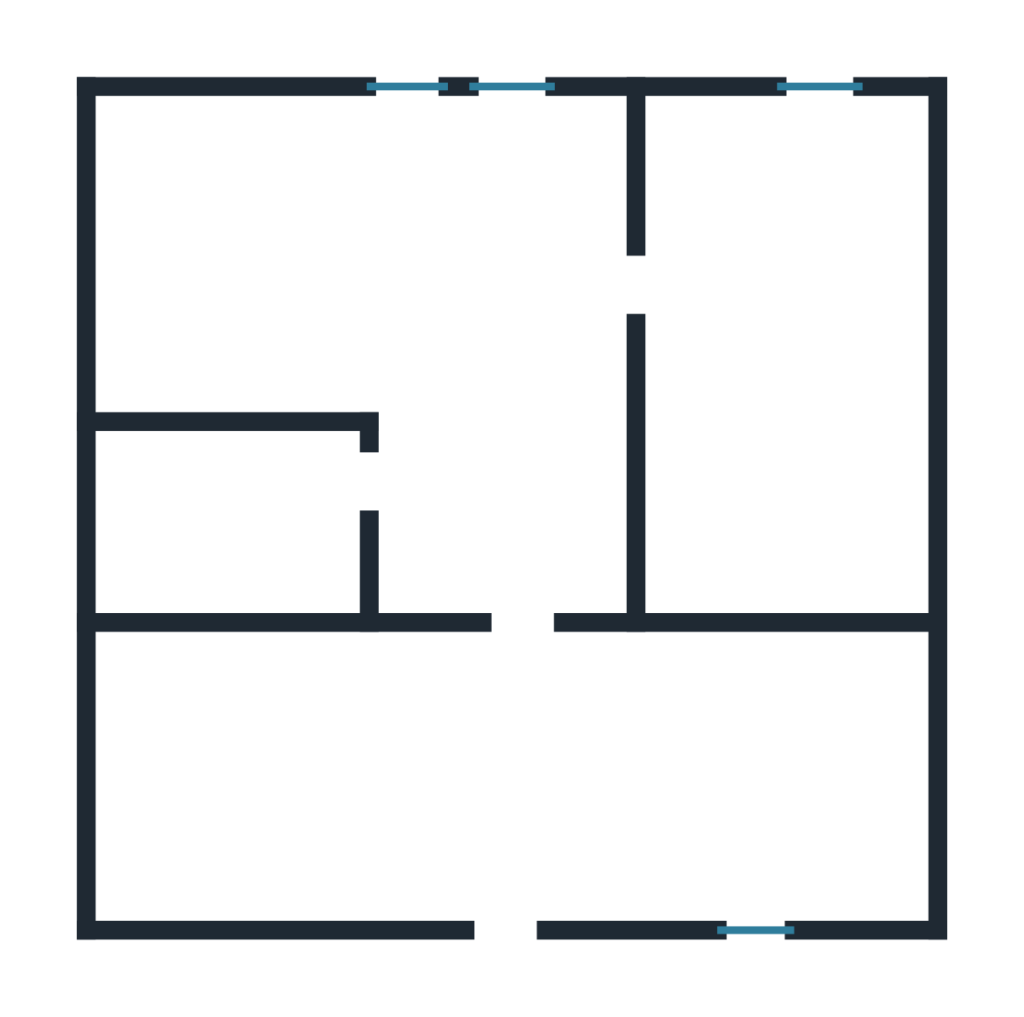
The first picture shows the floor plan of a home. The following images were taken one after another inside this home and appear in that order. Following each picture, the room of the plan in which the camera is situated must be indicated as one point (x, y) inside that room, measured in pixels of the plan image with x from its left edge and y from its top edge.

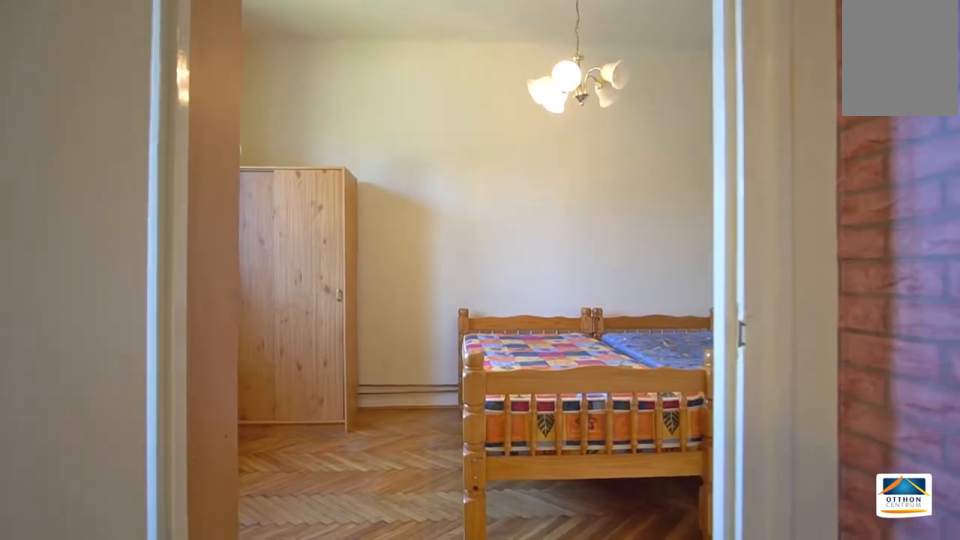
(794, 354)
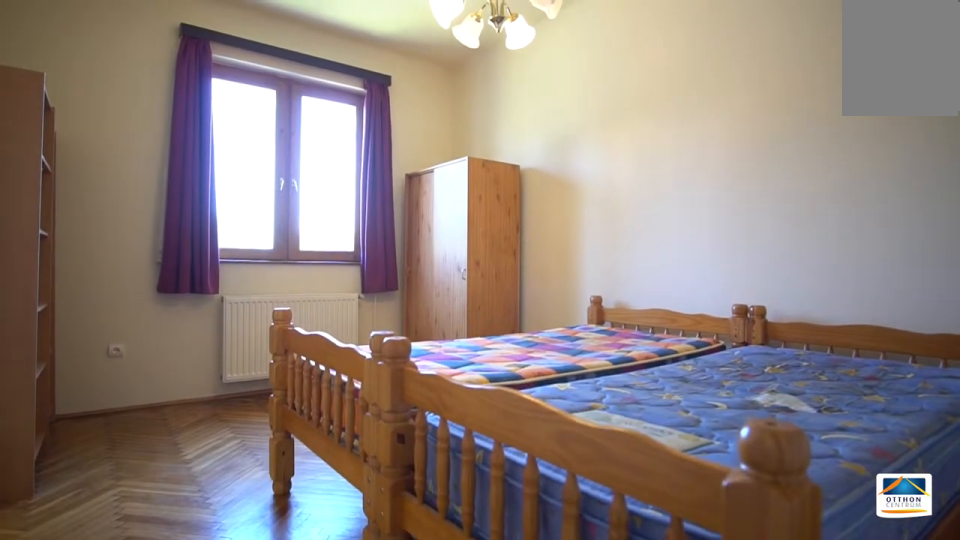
(791, 351)
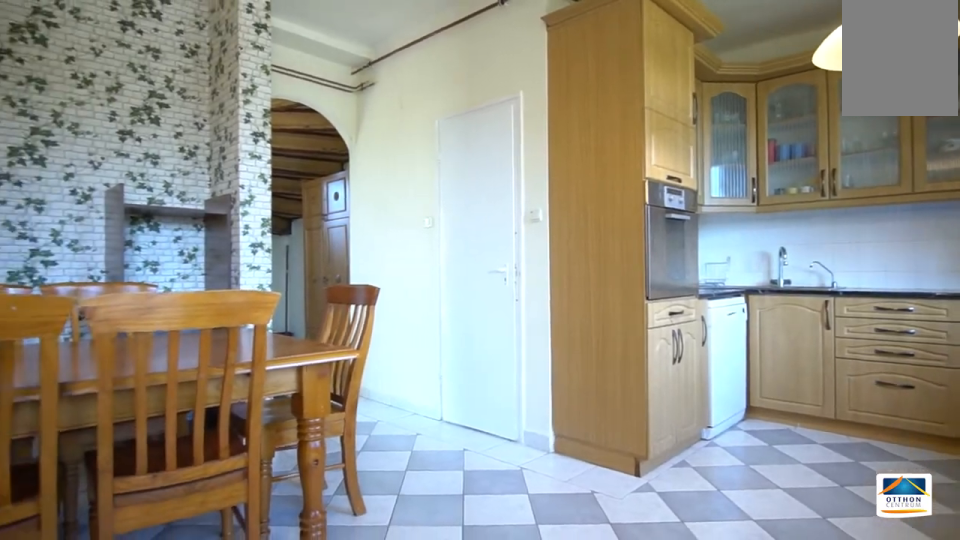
(534, 273)
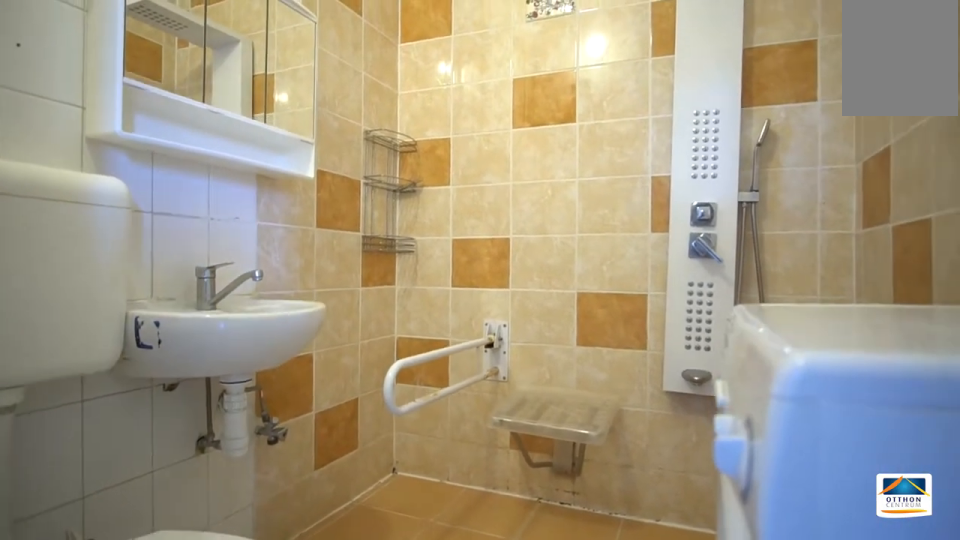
(246, 528)
